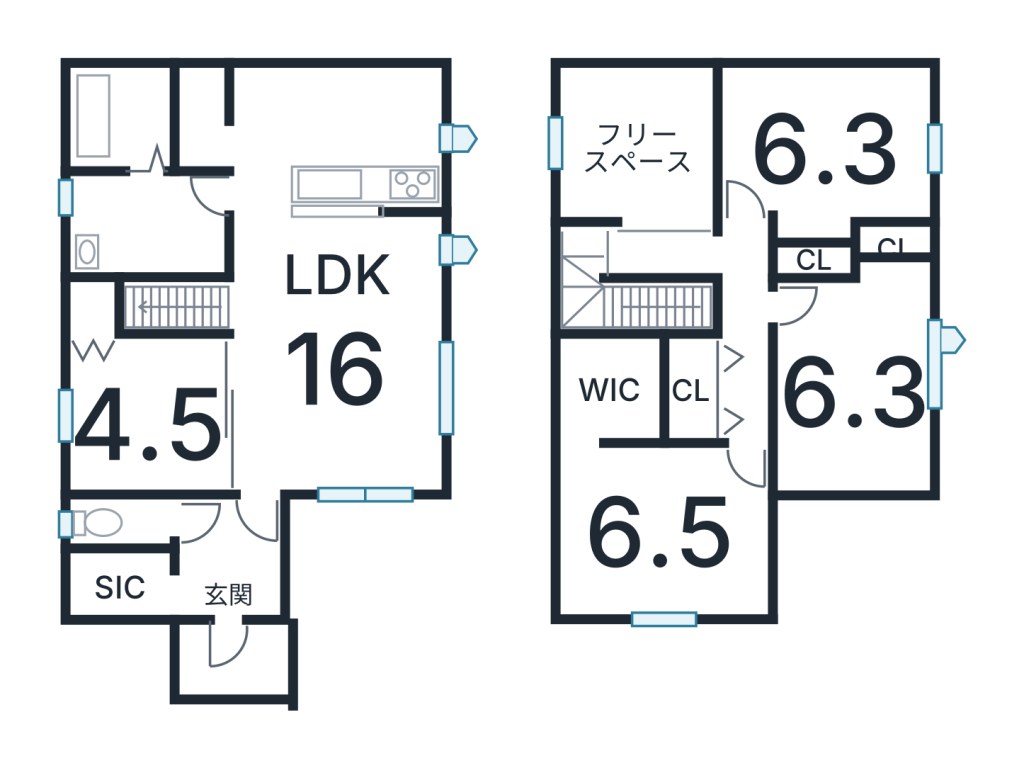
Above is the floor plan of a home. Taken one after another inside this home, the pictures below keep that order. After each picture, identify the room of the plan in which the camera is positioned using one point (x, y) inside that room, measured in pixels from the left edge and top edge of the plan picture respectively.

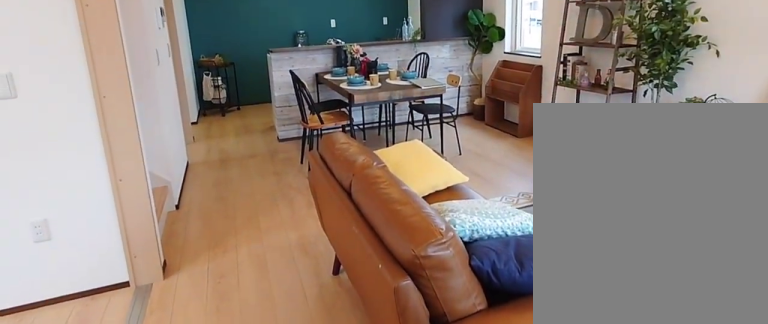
(337, 354)
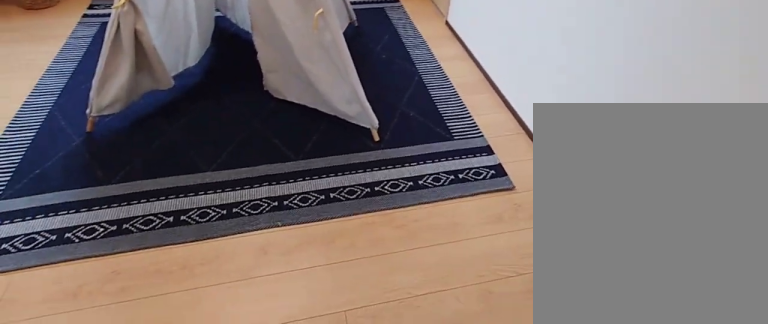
(136, 408)
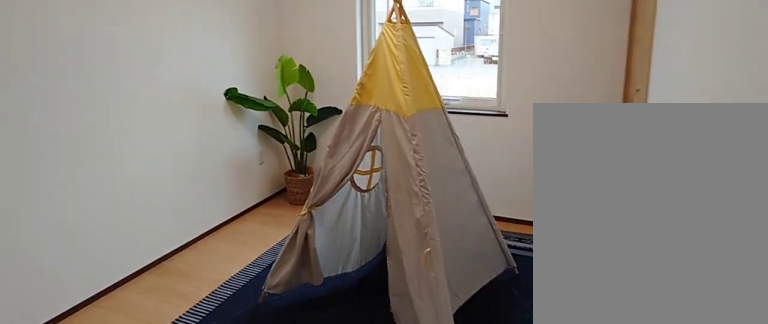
(136, 408)
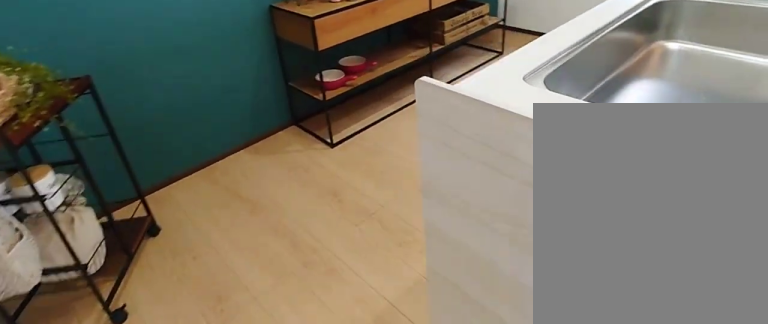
(343, 144)
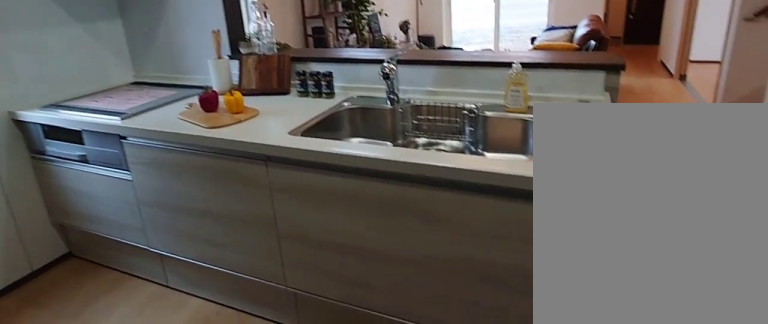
(343, 144)
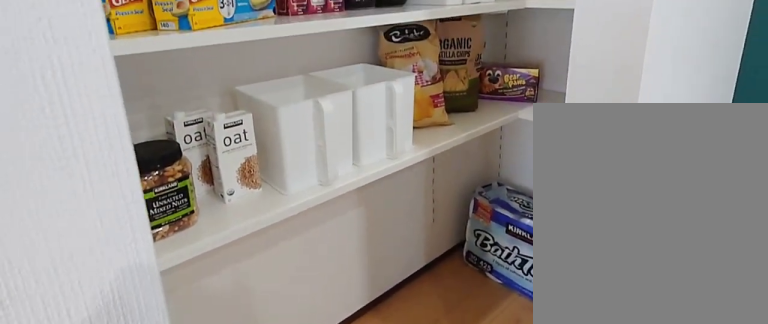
(207, 121)
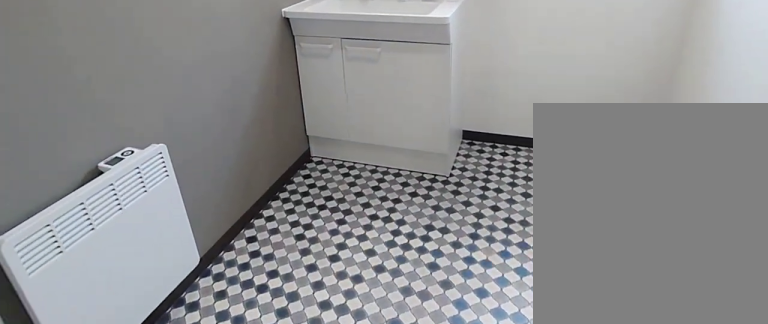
(138, 229)
